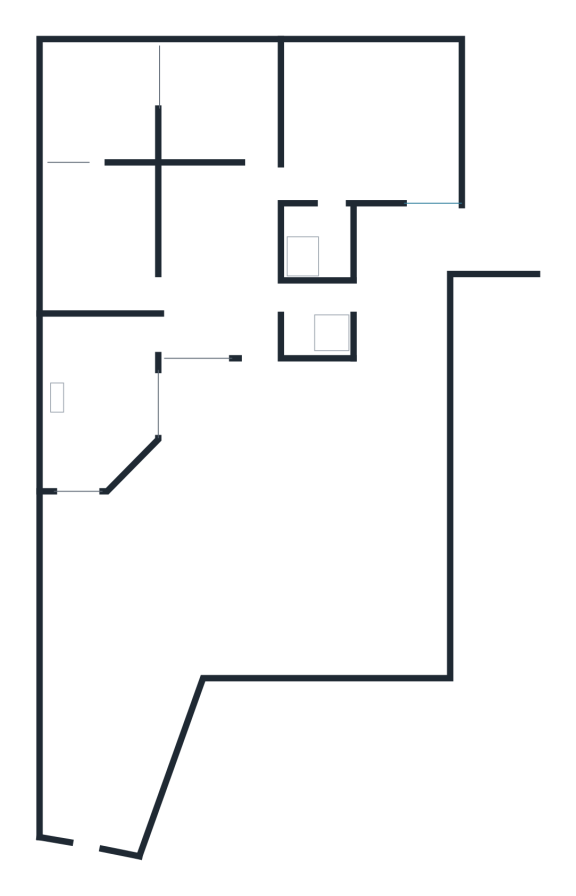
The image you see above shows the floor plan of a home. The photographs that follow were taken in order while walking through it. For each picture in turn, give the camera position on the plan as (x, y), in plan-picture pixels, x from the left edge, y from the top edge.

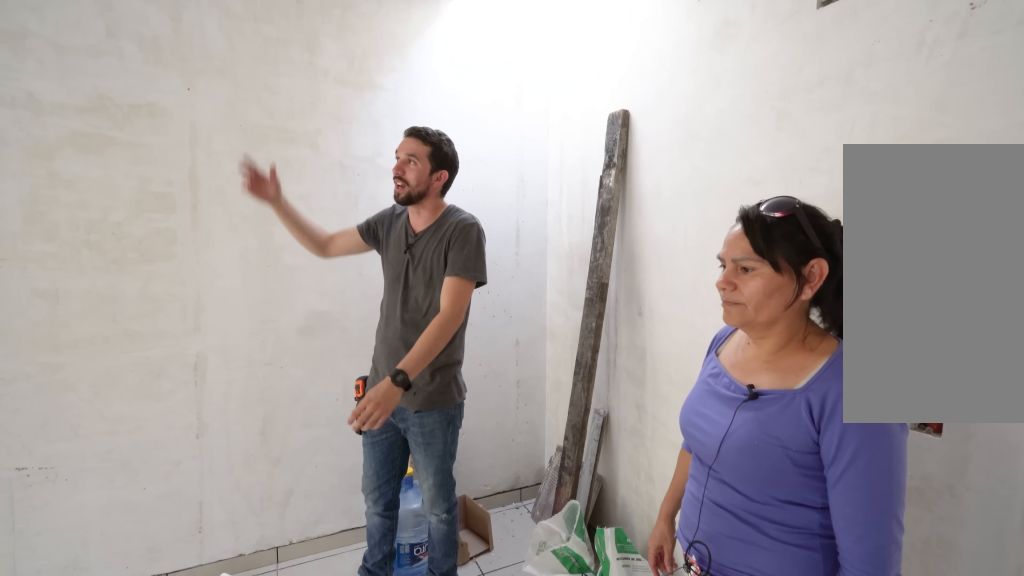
(247, 222)
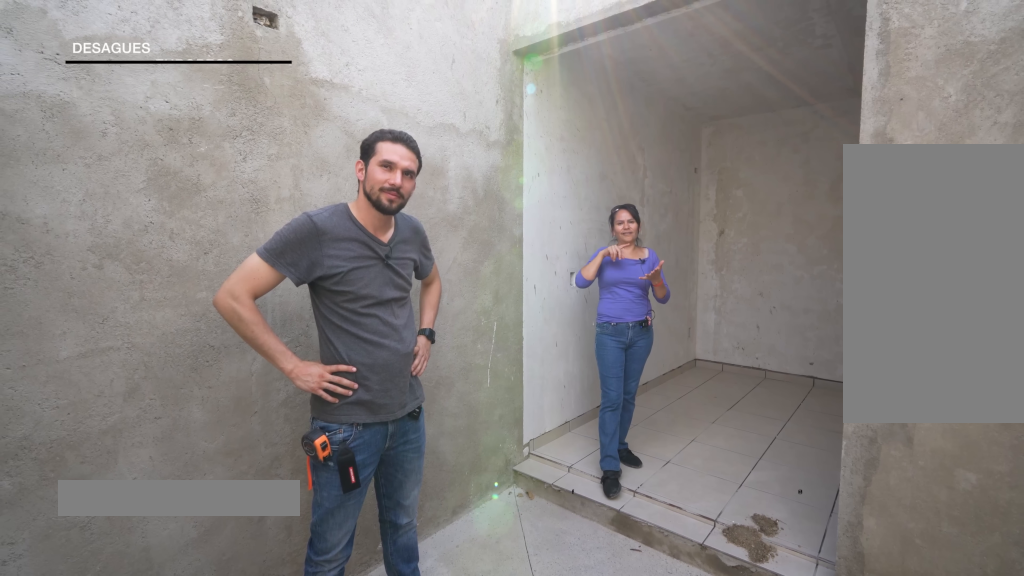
(91, 93)
